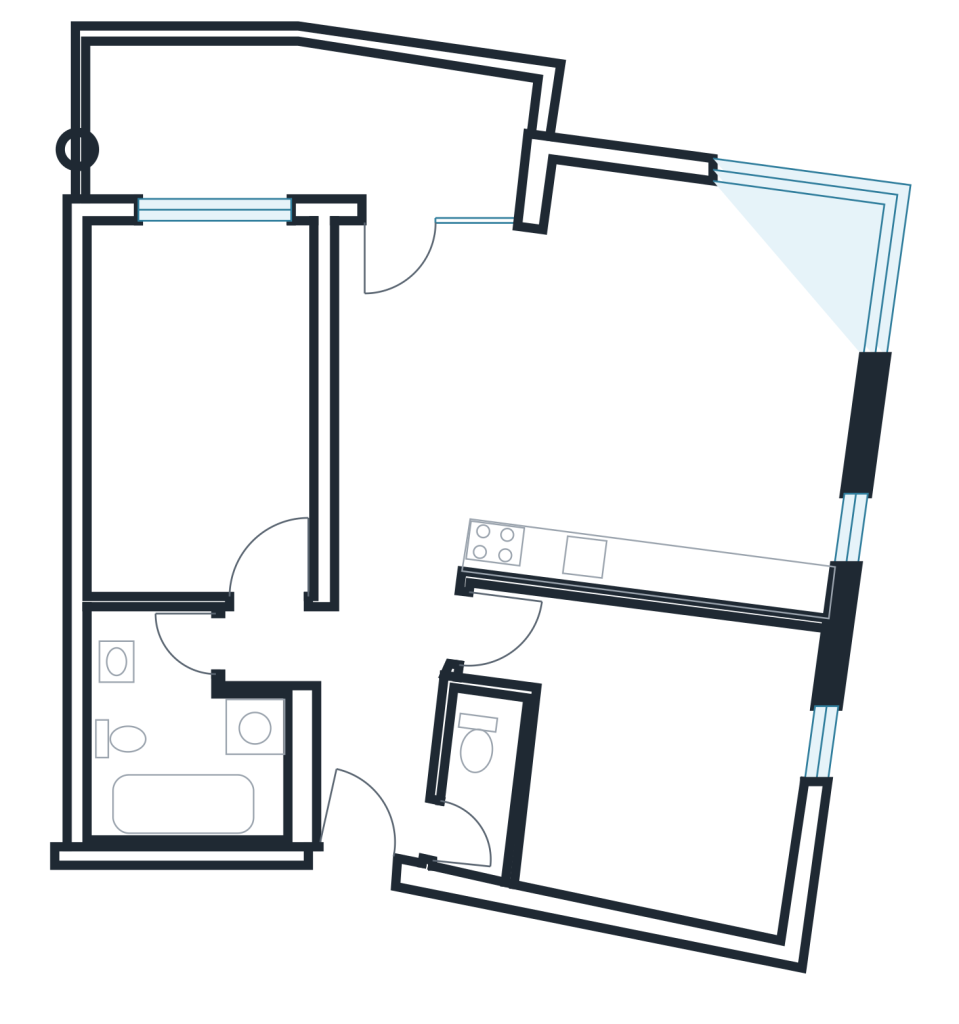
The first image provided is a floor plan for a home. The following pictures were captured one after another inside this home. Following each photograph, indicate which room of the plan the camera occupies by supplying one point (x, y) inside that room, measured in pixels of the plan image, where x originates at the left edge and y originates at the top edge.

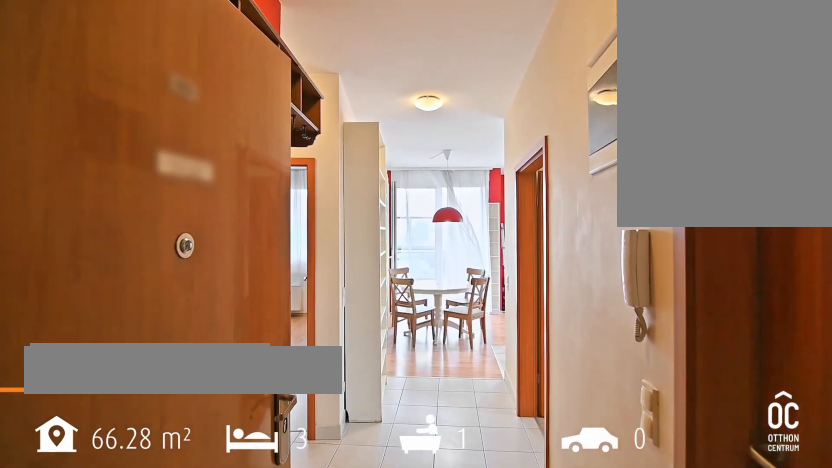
(374, 663)
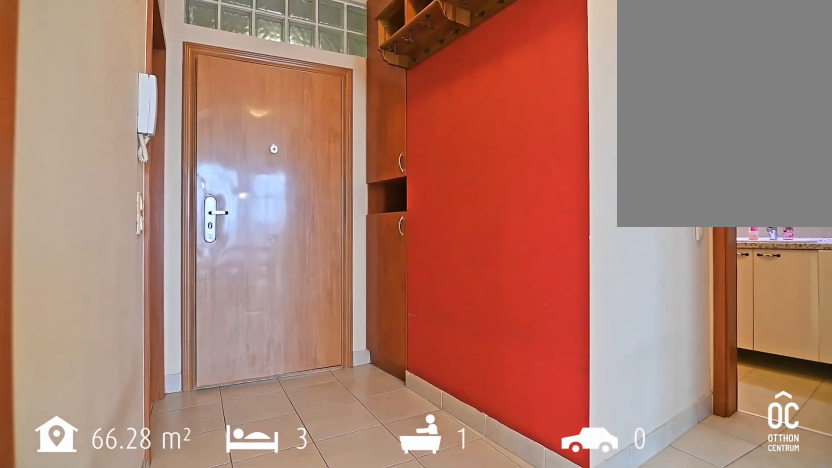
(372, 665)
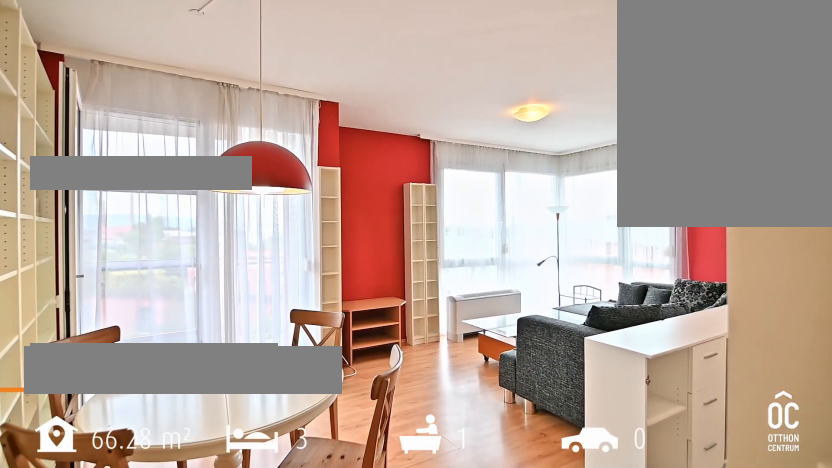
(699, 326)
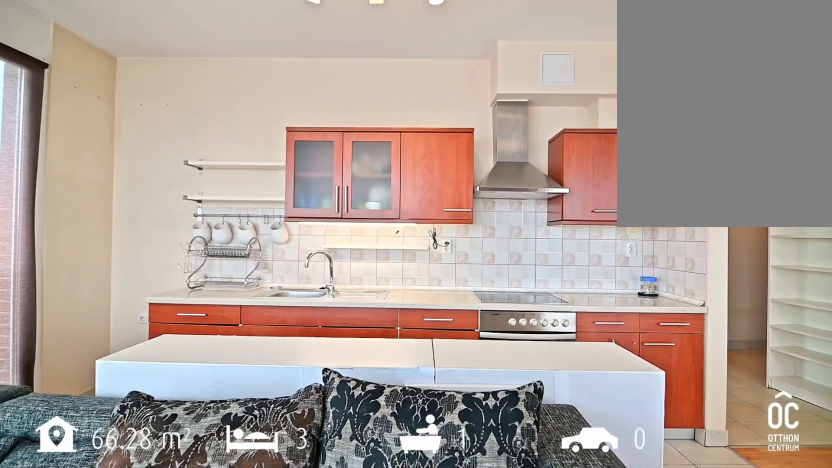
(699, 326)
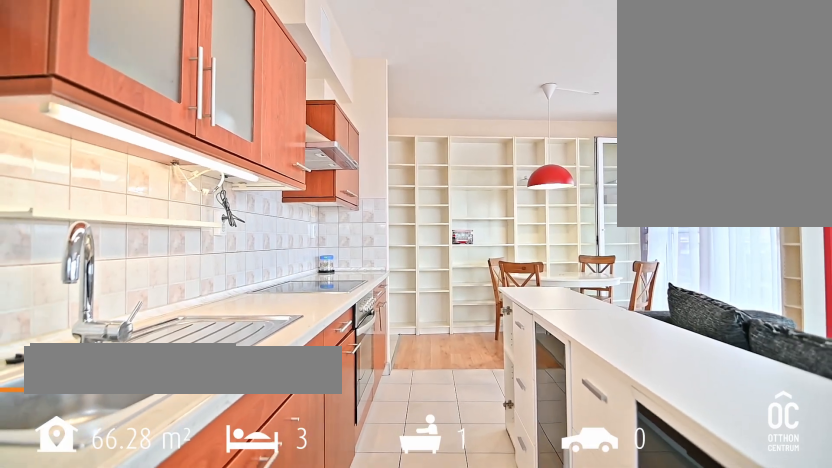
(659, 528)
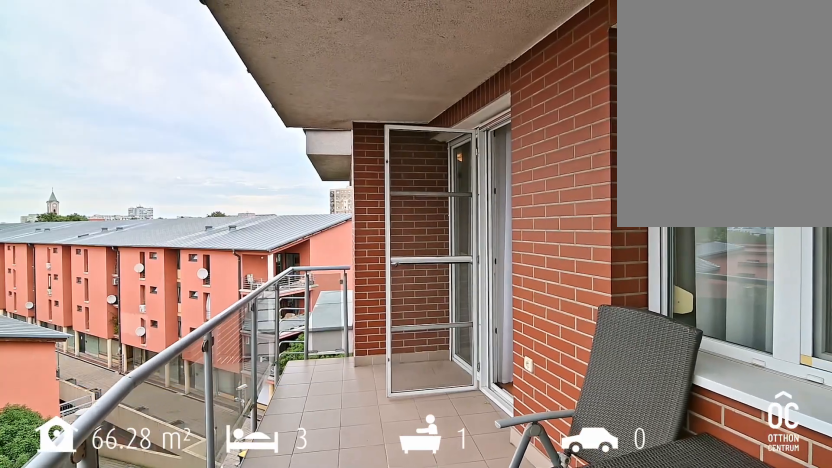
(294, 118)
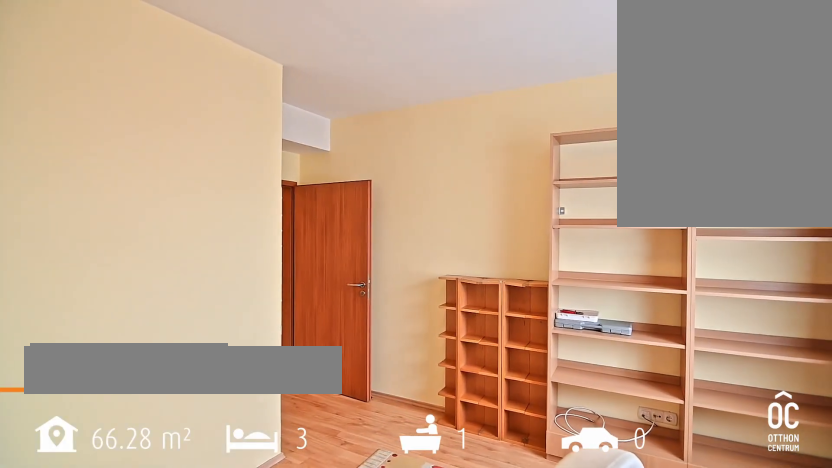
(646, 760)
